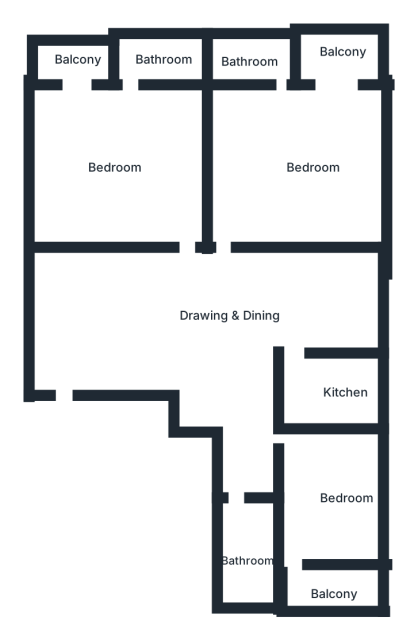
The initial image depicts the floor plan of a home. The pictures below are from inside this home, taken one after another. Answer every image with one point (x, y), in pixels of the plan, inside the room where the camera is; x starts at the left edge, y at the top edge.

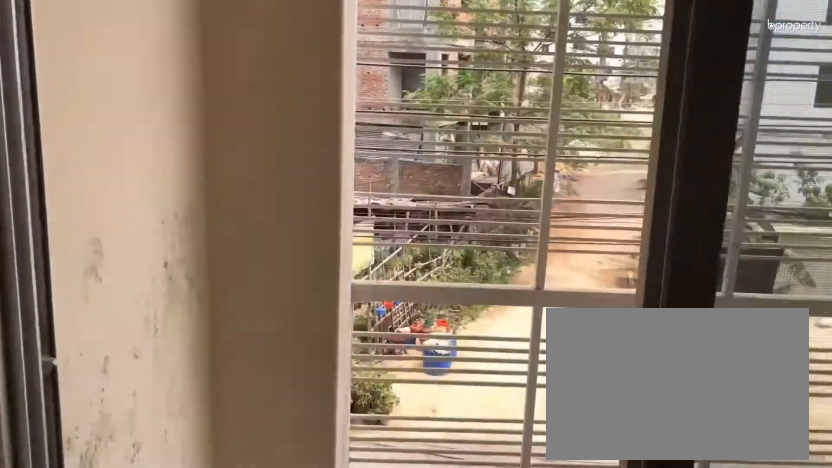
(340, 94)
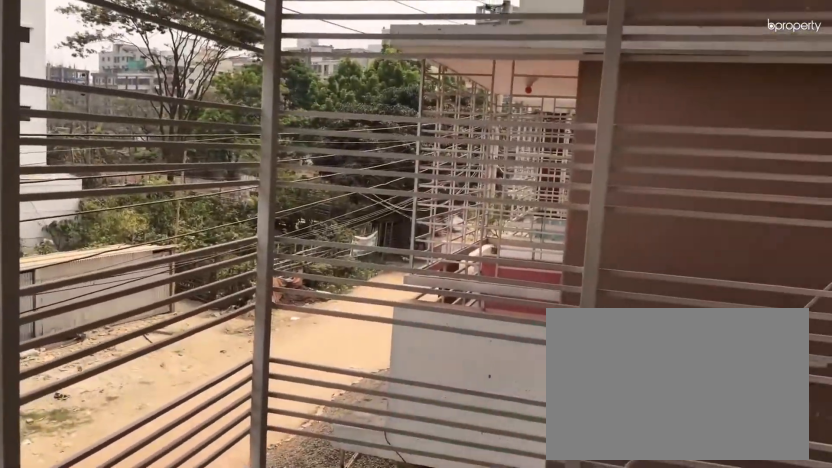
(339, 66)
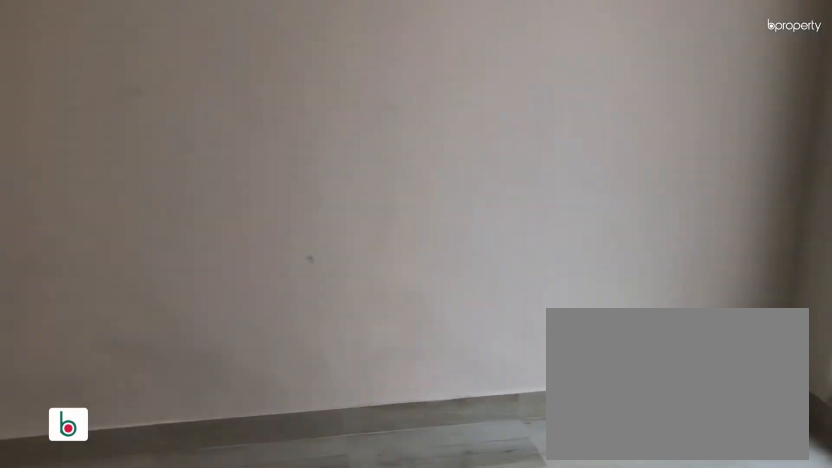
(123, 105)
